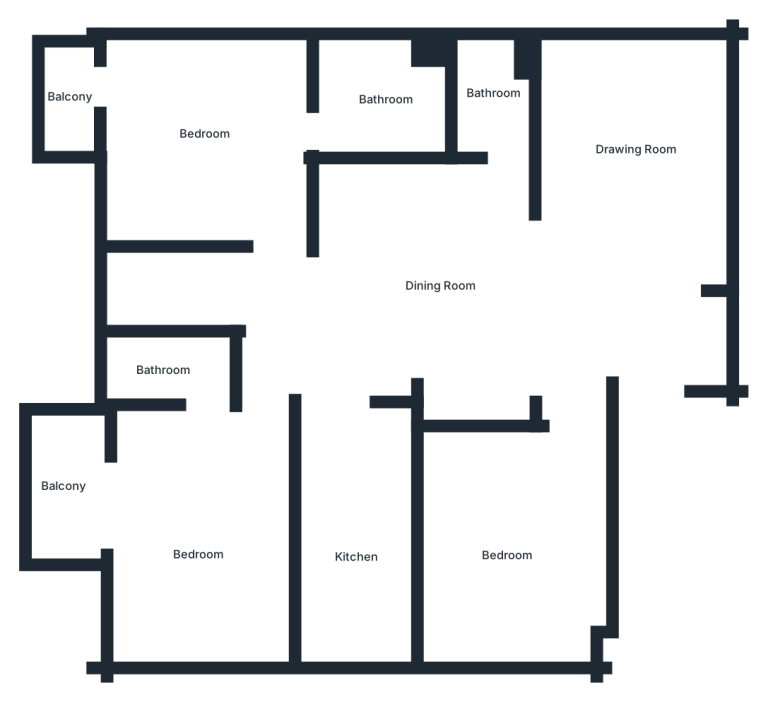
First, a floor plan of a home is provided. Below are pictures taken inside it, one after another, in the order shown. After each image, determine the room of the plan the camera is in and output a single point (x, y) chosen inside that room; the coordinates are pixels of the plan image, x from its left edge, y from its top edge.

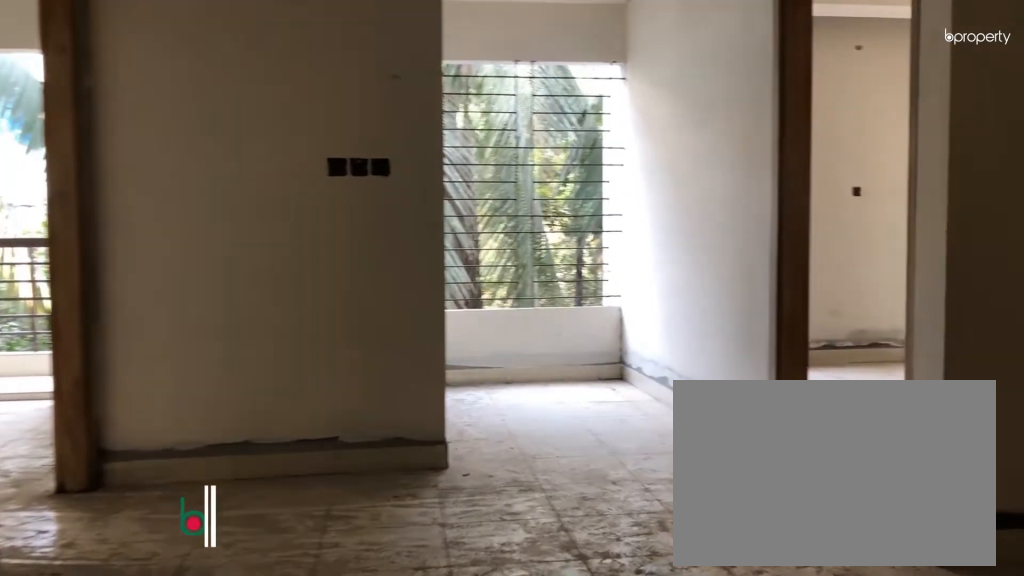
(418, 278)
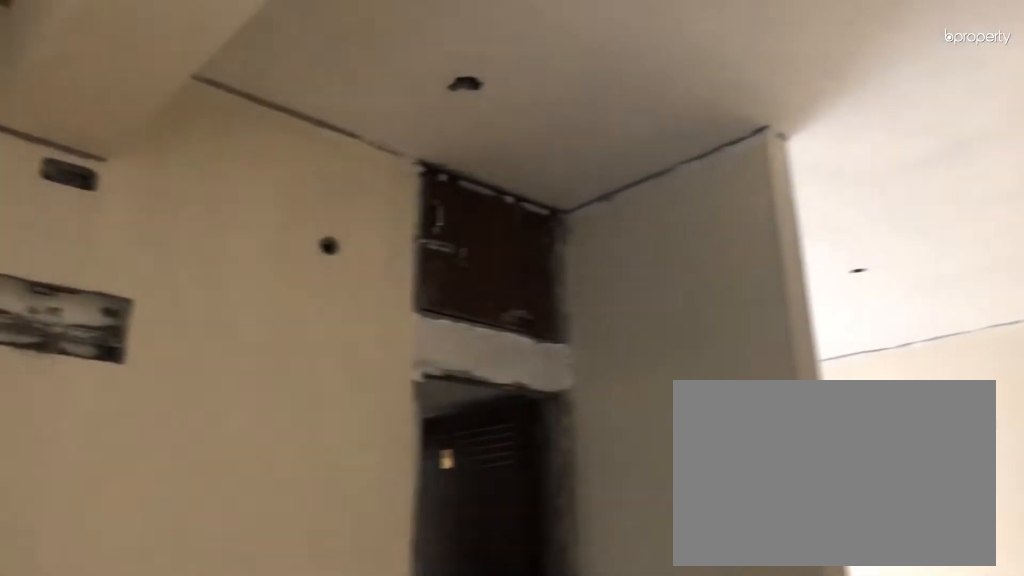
(418, 278)
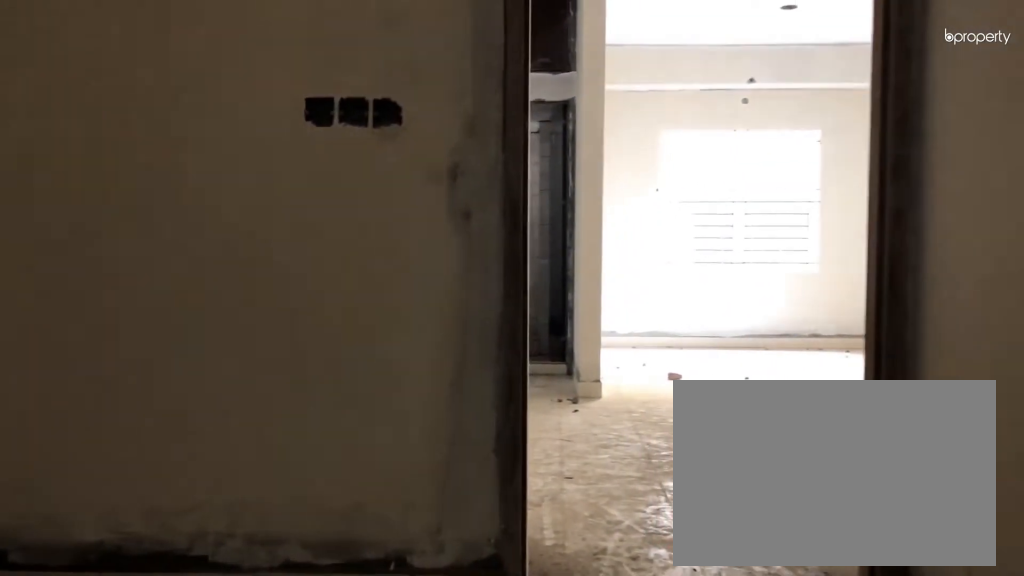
(514, 551)
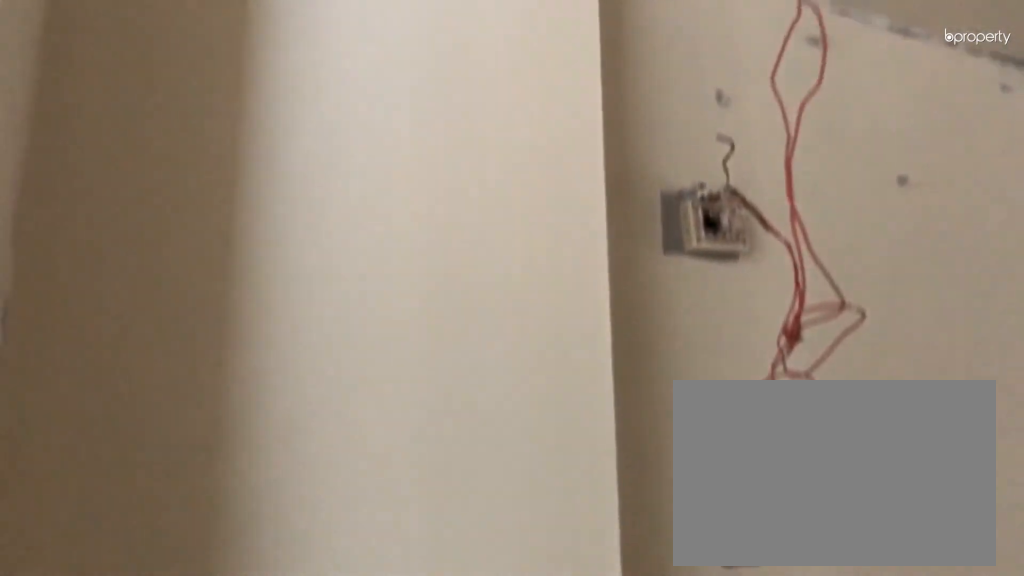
(364, 553)
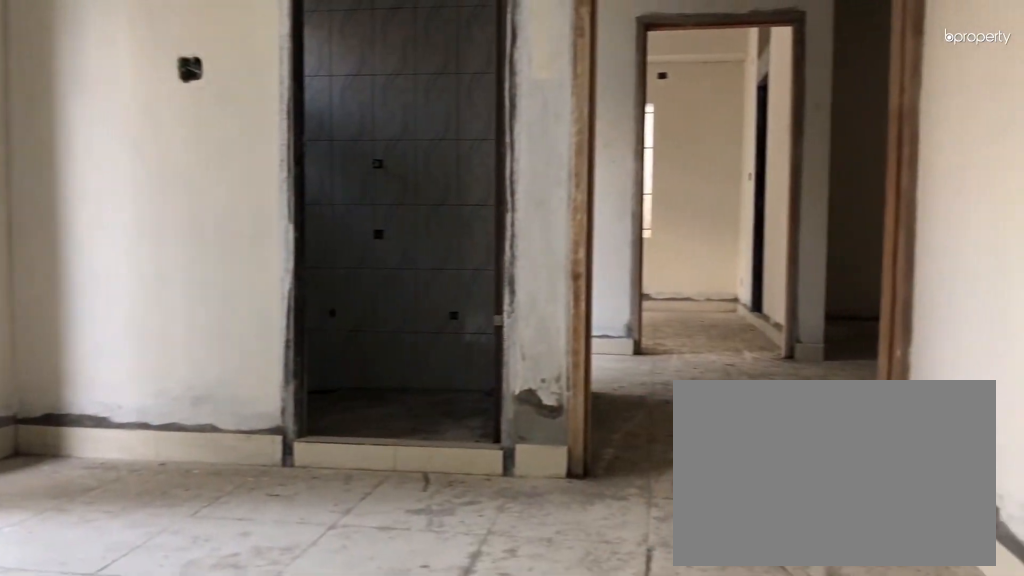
(197, 528)
